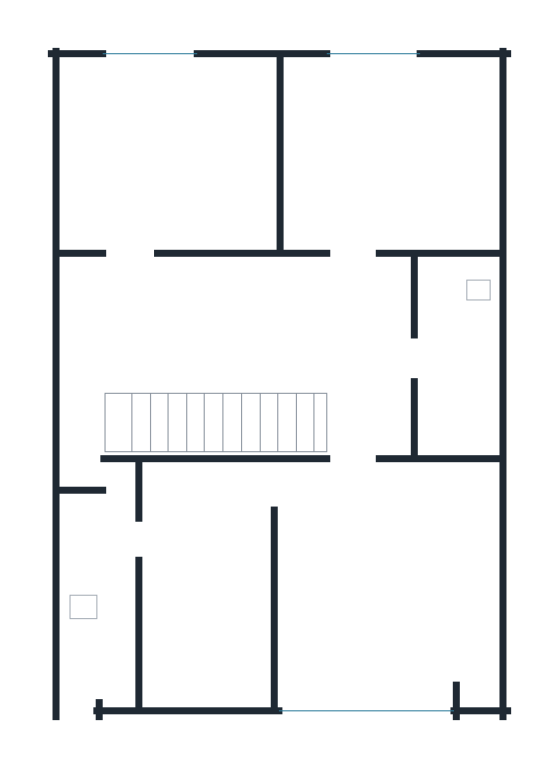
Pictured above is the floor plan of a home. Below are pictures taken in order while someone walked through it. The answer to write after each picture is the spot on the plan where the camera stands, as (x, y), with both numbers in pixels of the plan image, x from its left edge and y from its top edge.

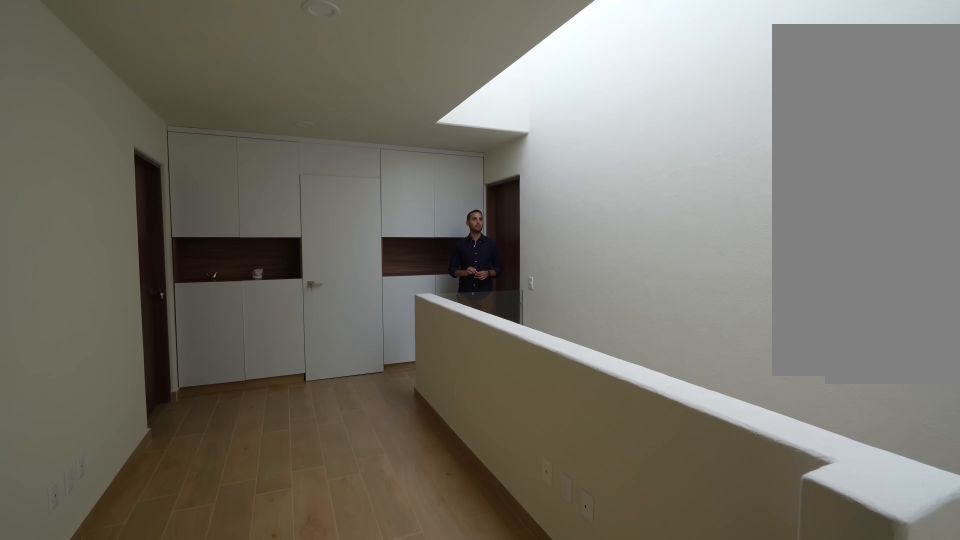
(73, 331)
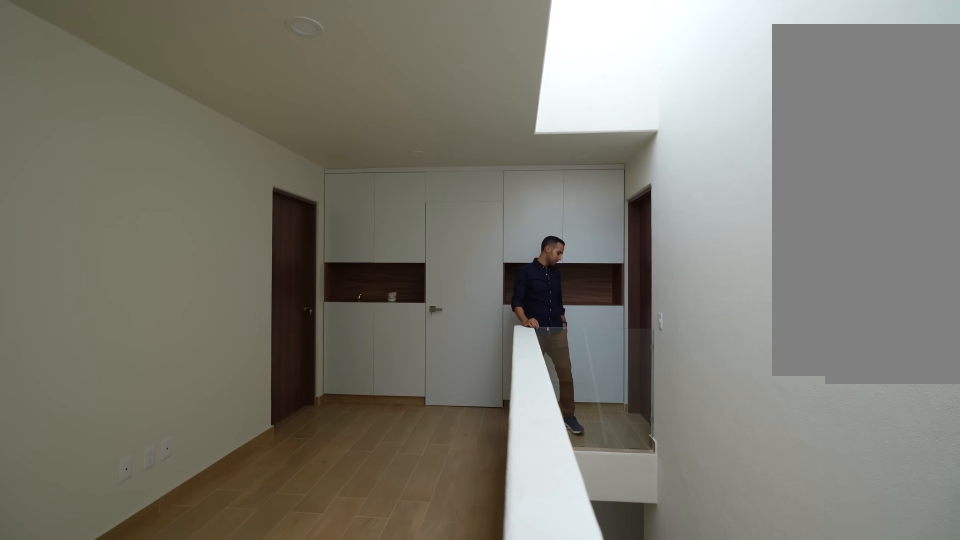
(101, 374)
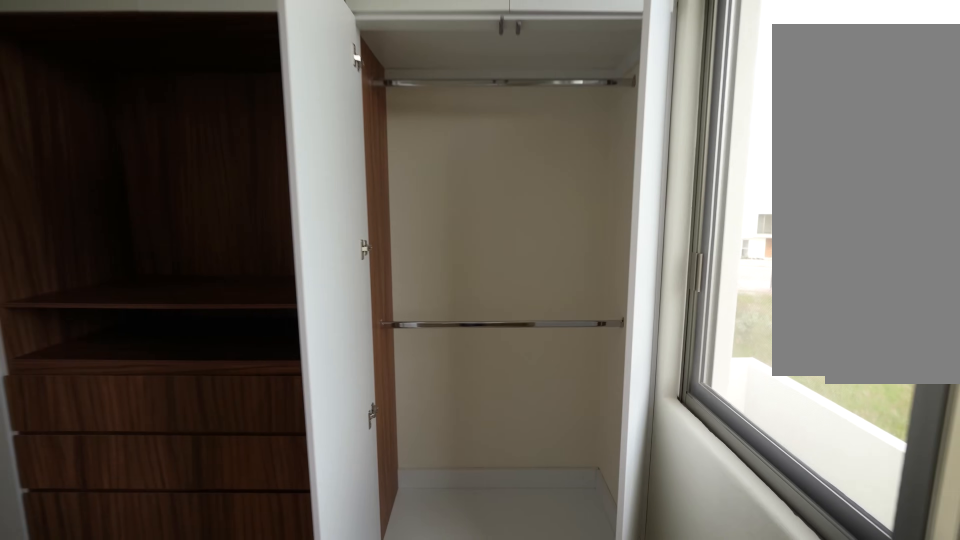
(339, 107)
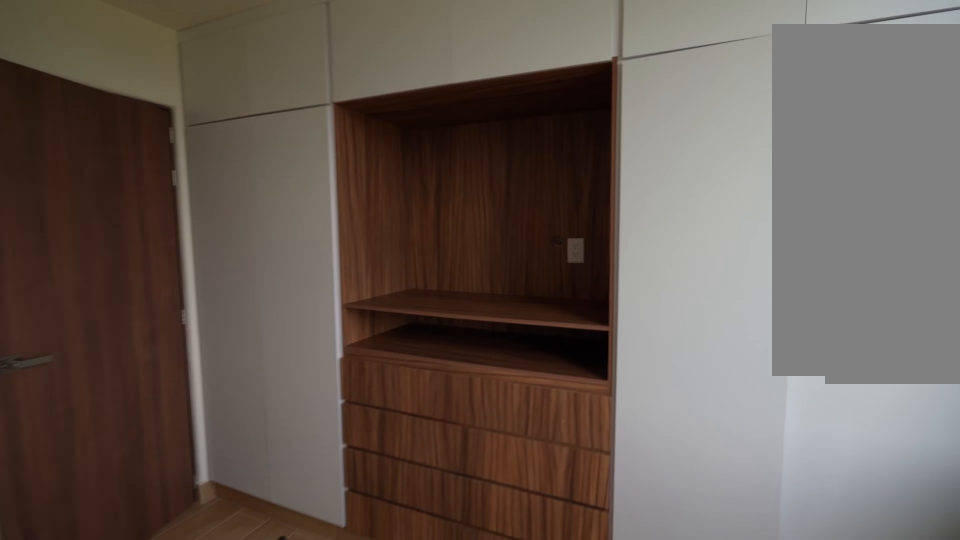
(418, 101)
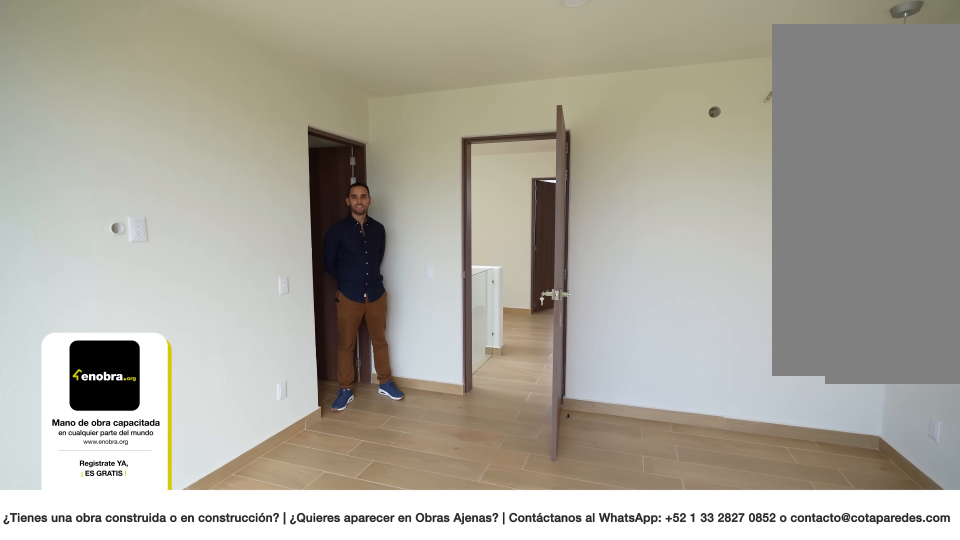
(422, 673)
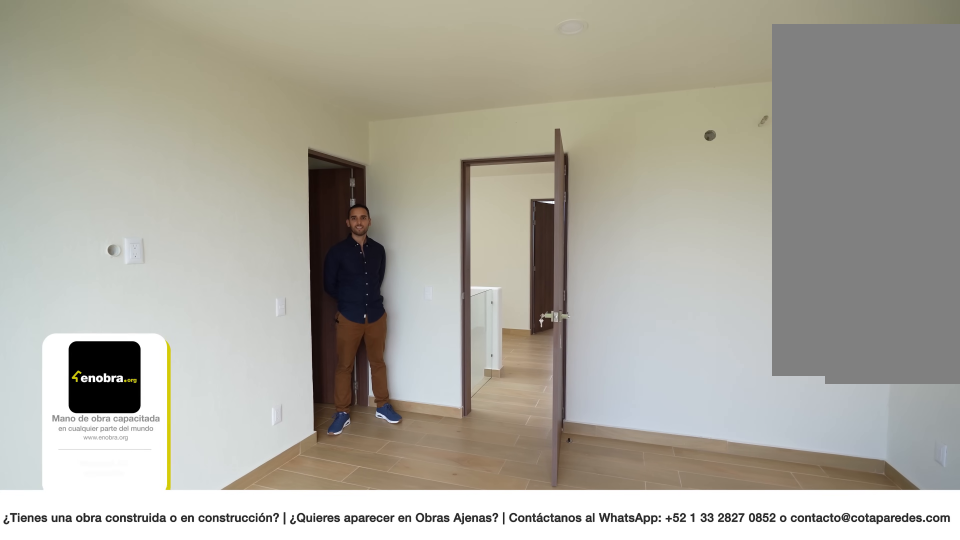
(422, 673)
